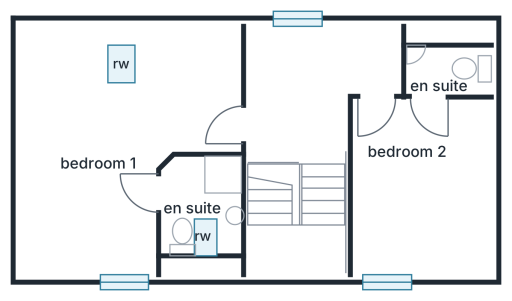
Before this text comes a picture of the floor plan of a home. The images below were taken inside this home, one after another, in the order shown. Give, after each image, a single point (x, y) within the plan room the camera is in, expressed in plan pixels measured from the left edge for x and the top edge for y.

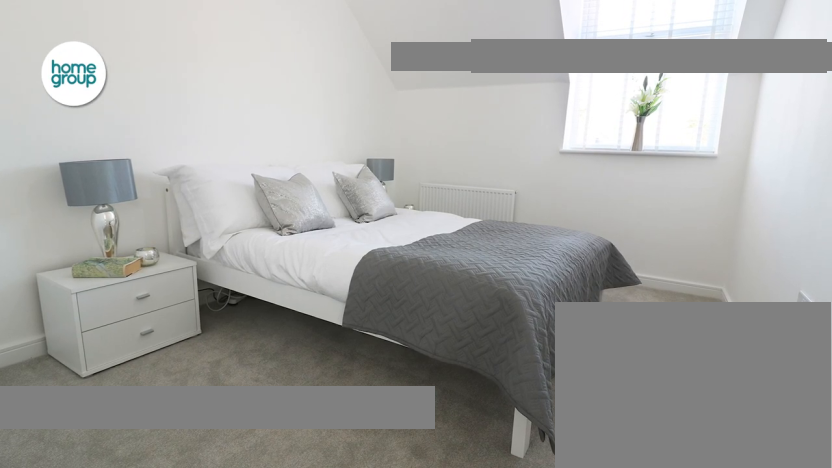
(422, 184)
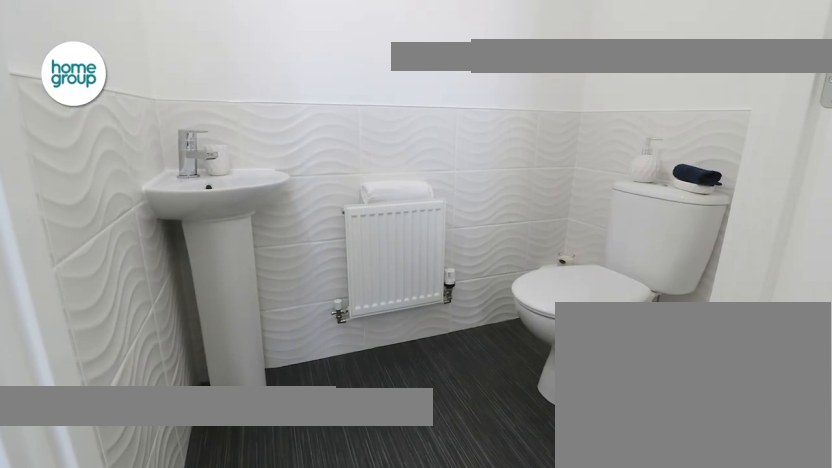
(449, 70)
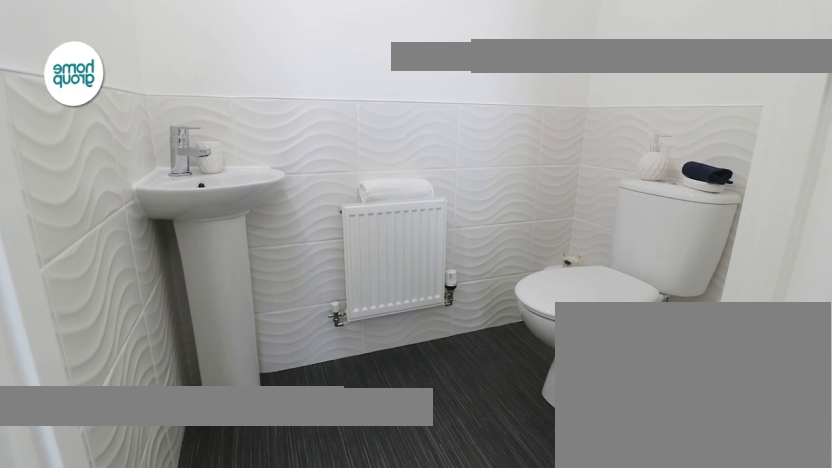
(449, 70)
